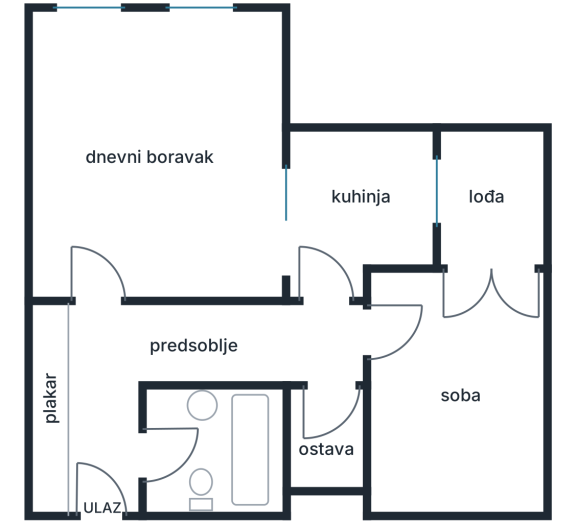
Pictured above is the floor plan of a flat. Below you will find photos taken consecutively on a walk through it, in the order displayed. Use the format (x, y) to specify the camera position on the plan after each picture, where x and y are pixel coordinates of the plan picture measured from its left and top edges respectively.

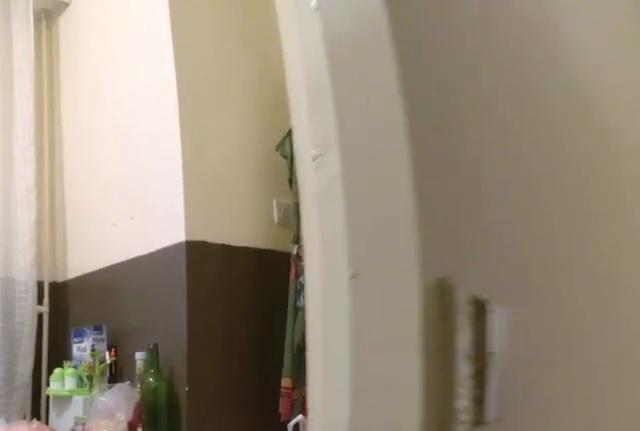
(265, 226)
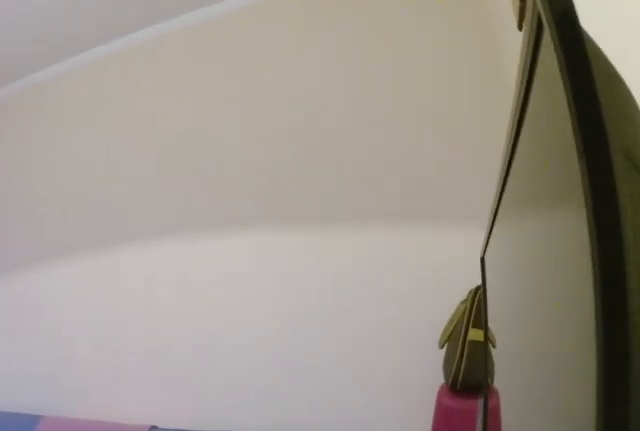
(364, 327)
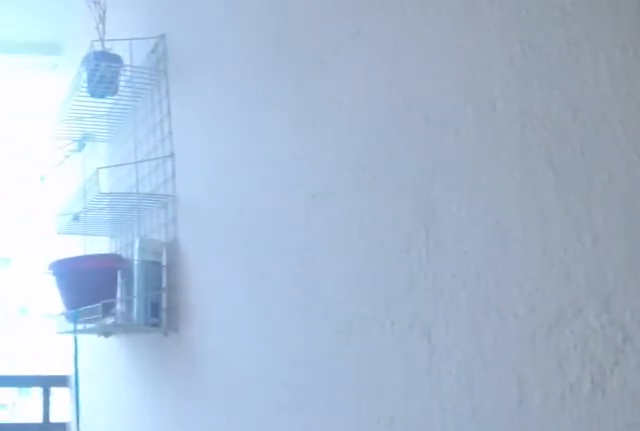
(518, 293)
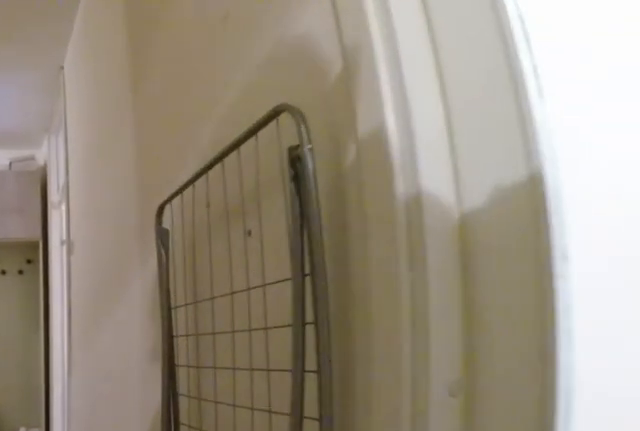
(340, 349)
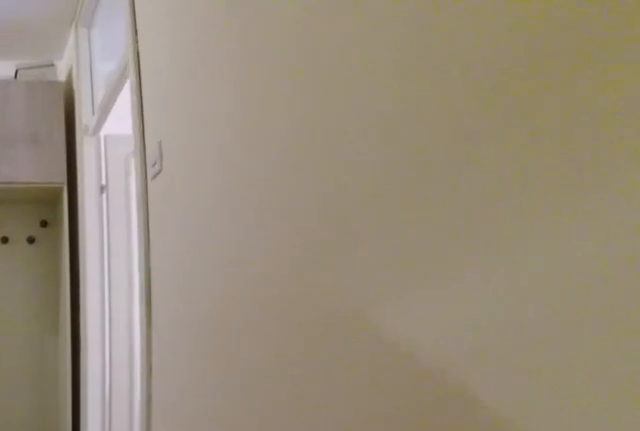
(235, 349)
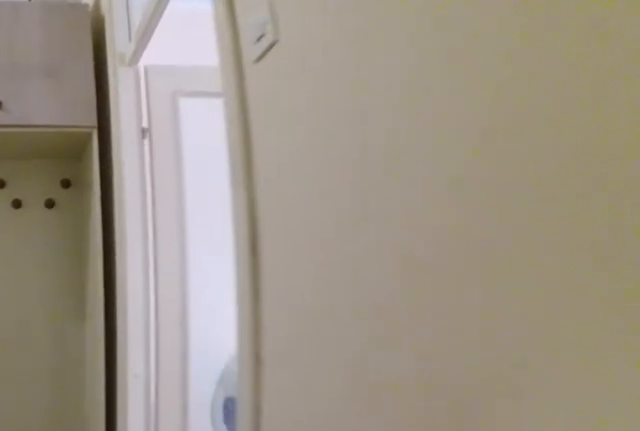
(200, 349)
